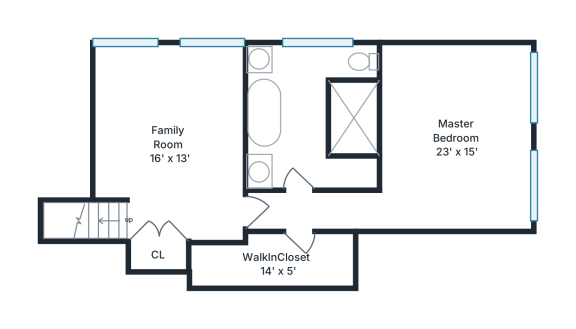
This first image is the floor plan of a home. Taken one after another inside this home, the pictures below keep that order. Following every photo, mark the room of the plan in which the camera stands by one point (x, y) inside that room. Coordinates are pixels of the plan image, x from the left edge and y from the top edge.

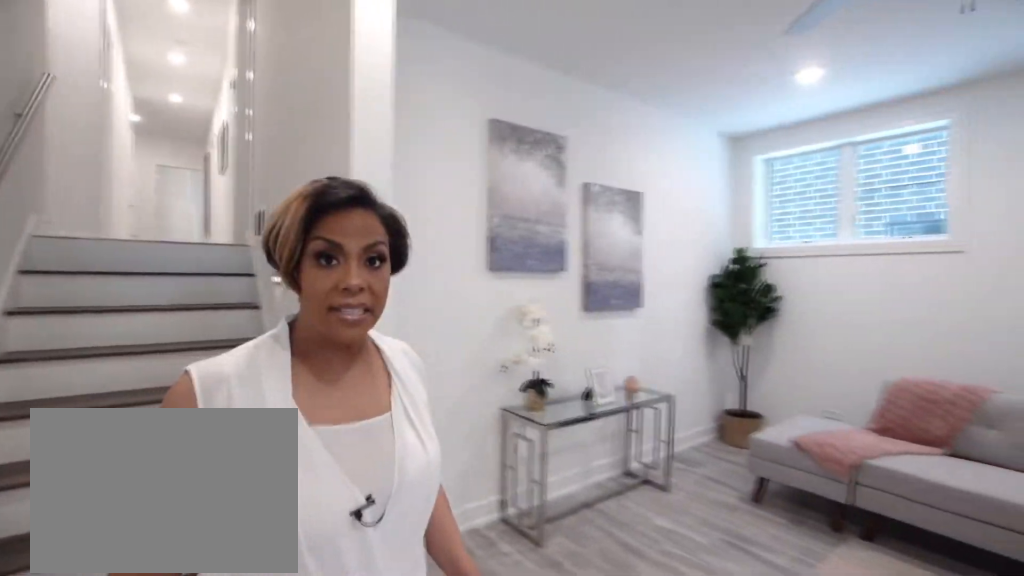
(170, 139)
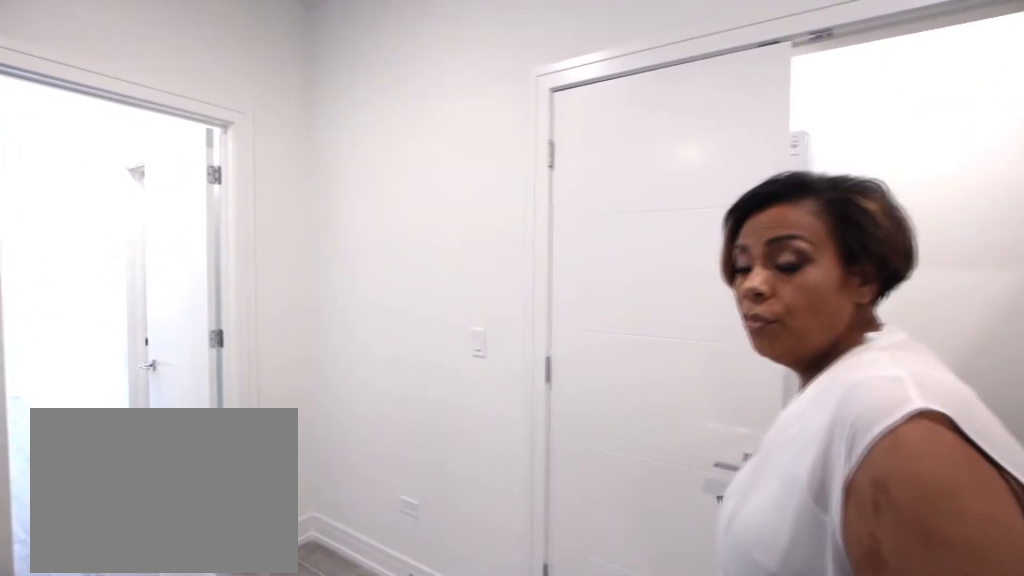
(170, 139)
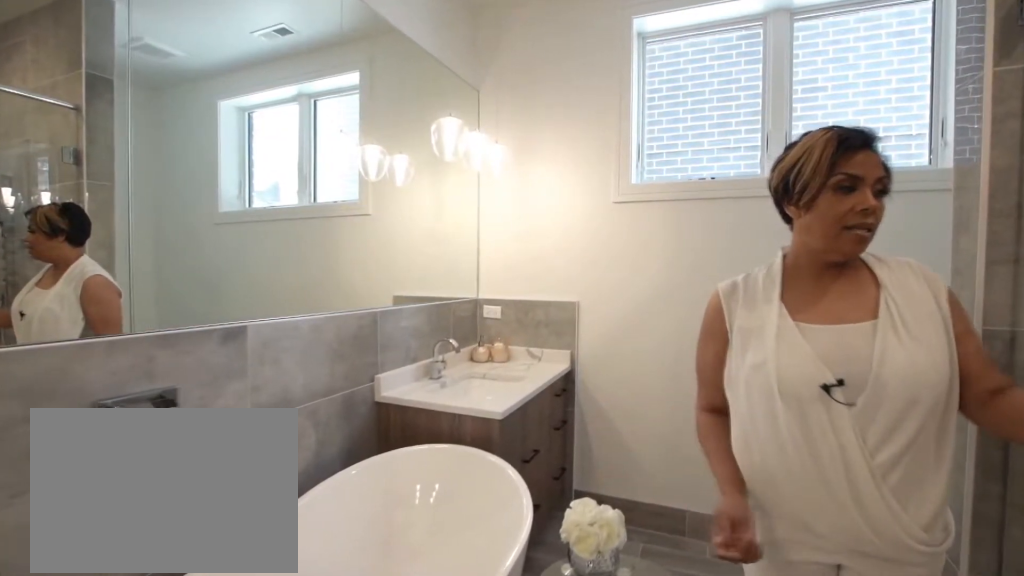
(313, 118)
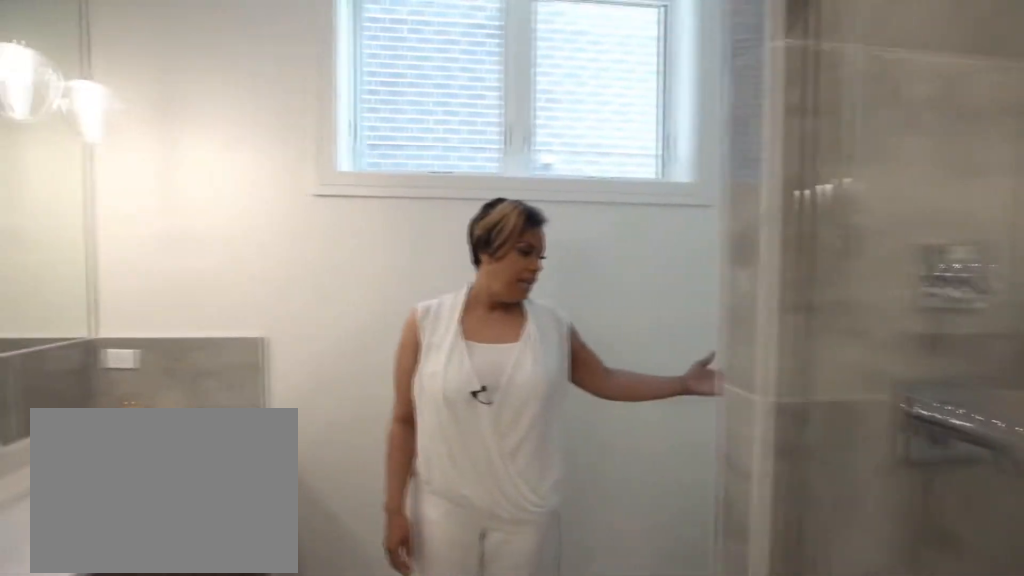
(313, 118)
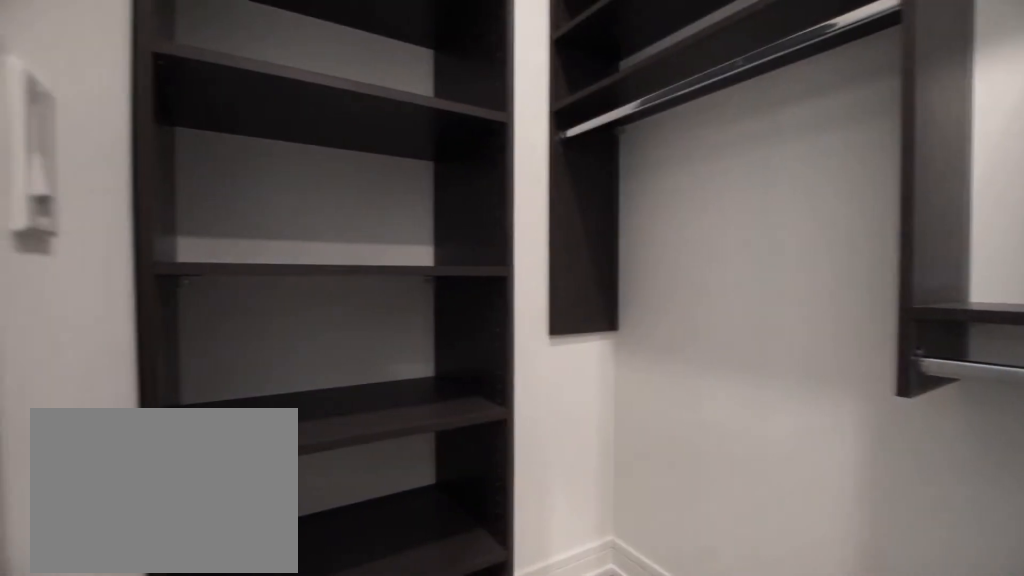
(275, 261)
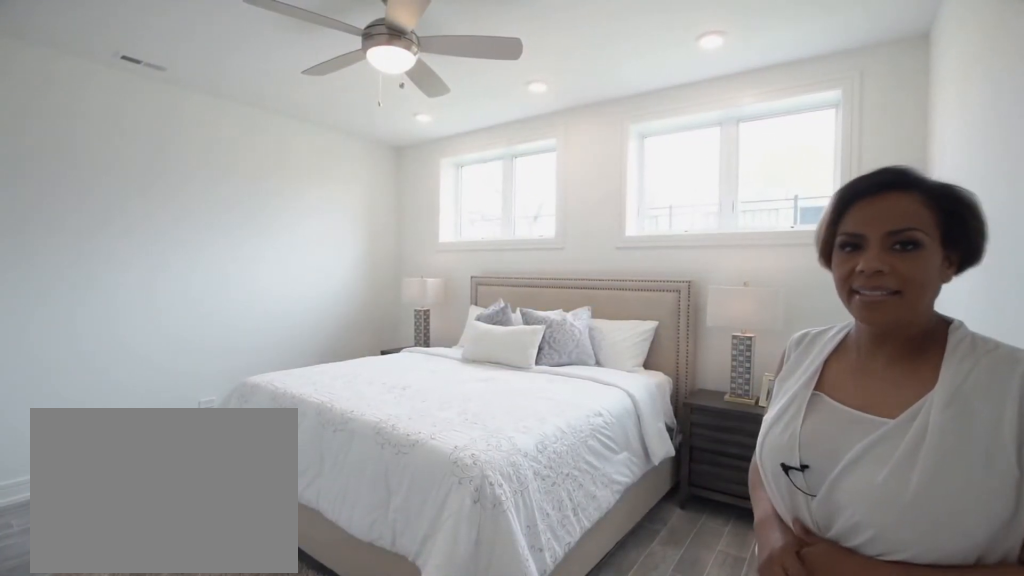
(455, 134)
